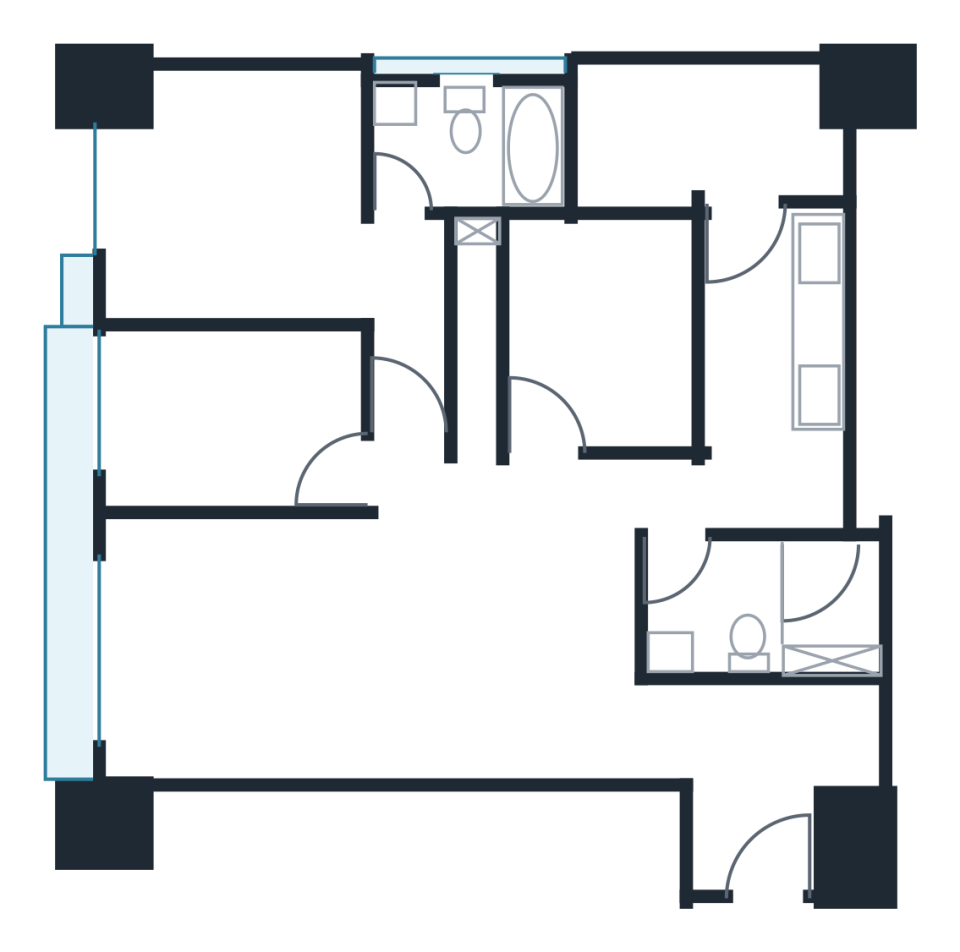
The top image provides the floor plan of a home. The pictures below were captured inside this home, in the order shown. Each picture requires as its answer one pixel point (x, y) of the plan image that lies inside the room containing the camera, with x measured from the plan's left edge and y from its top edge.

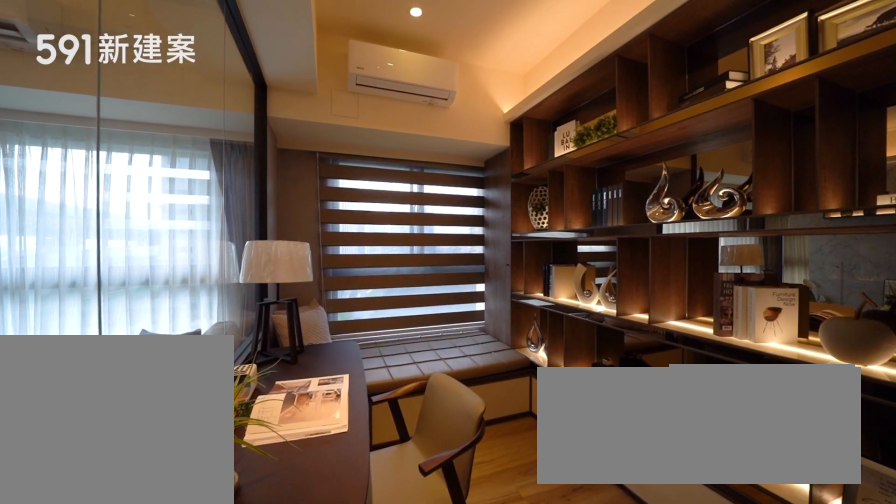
(226, 413)
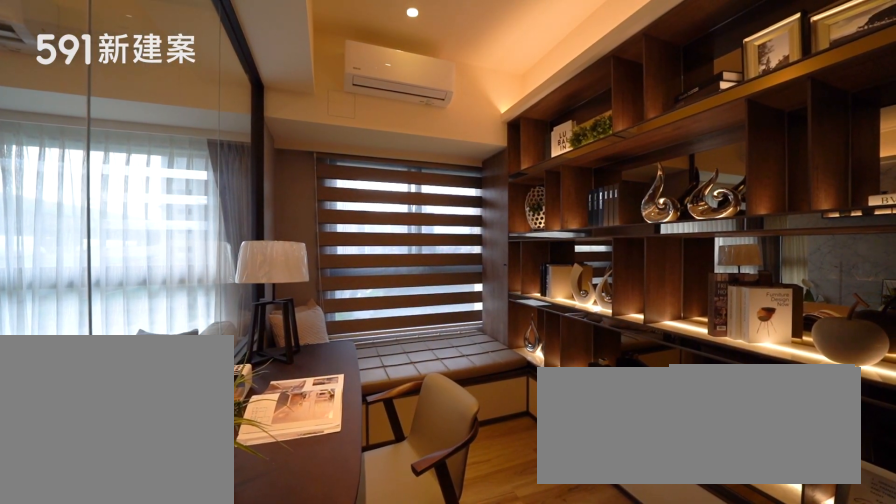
(226, 413)
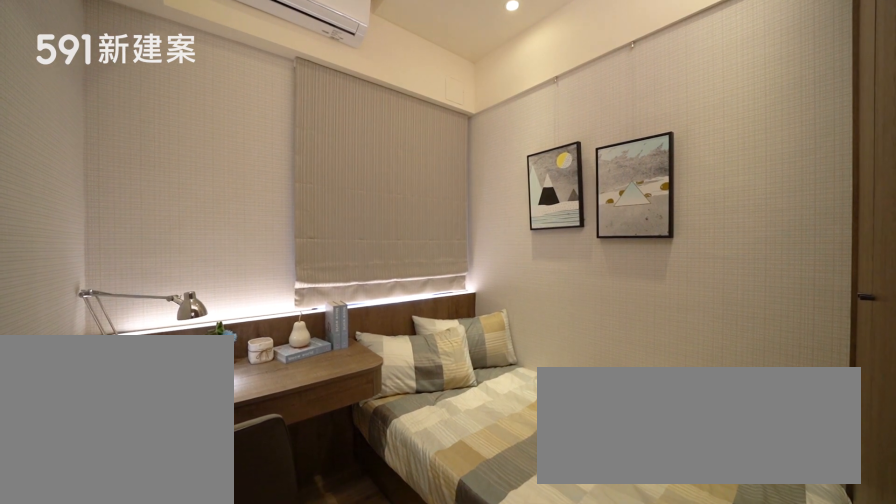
(607, 333)
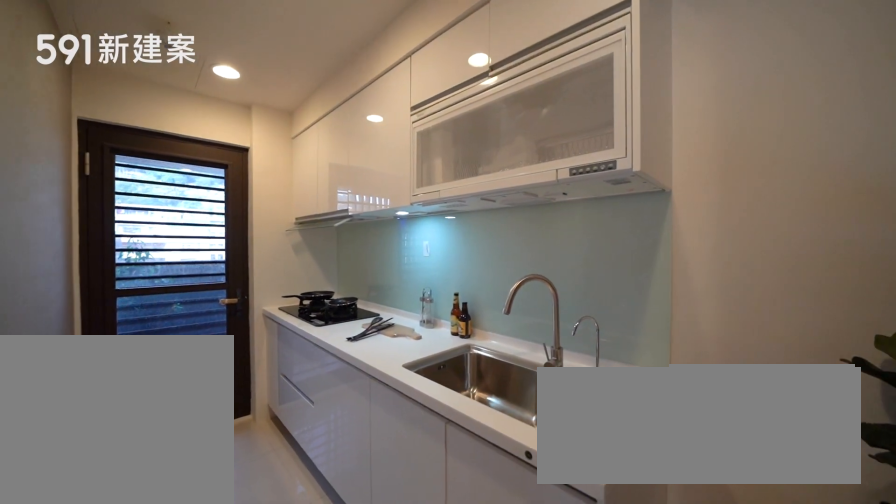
(781, 377)
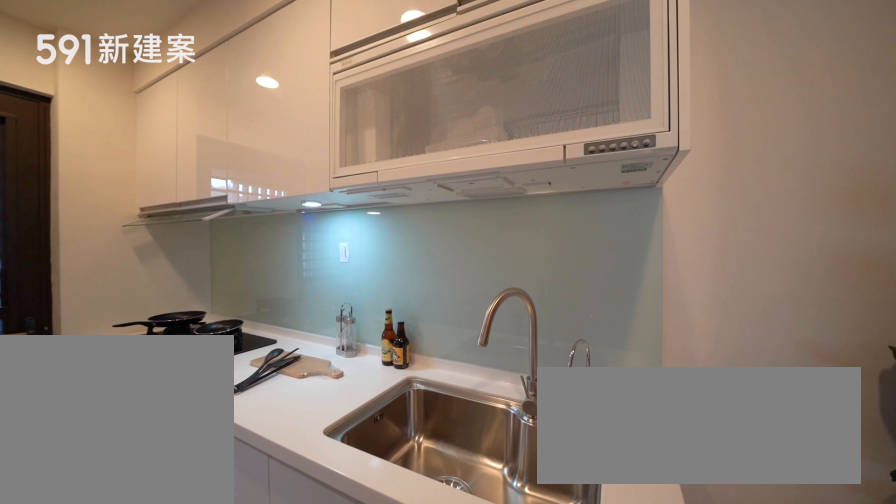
(781, 377)
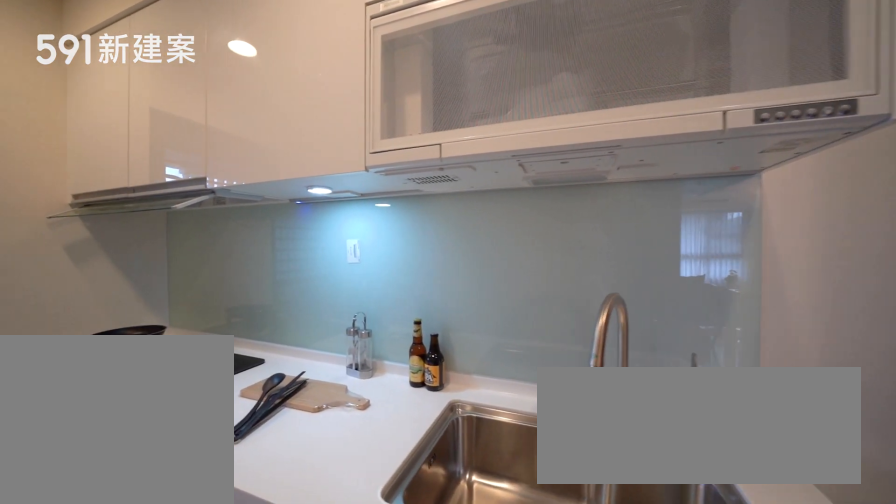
(781, 377)
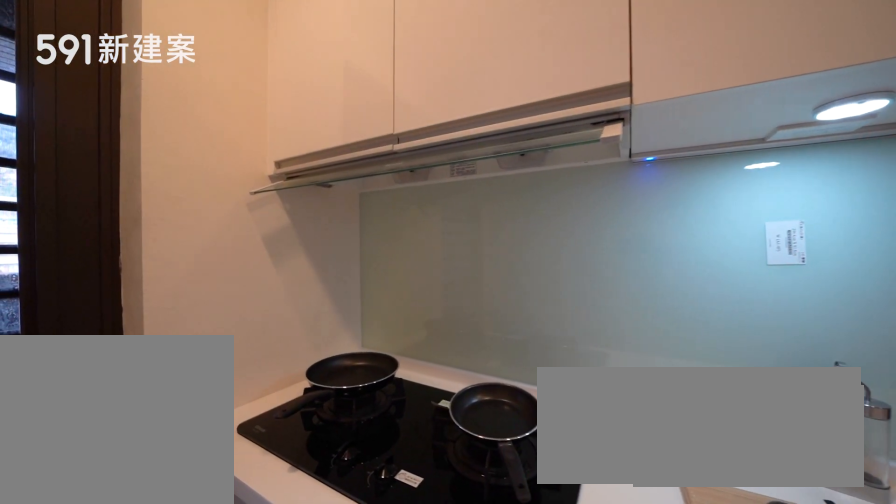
(781, 377)
